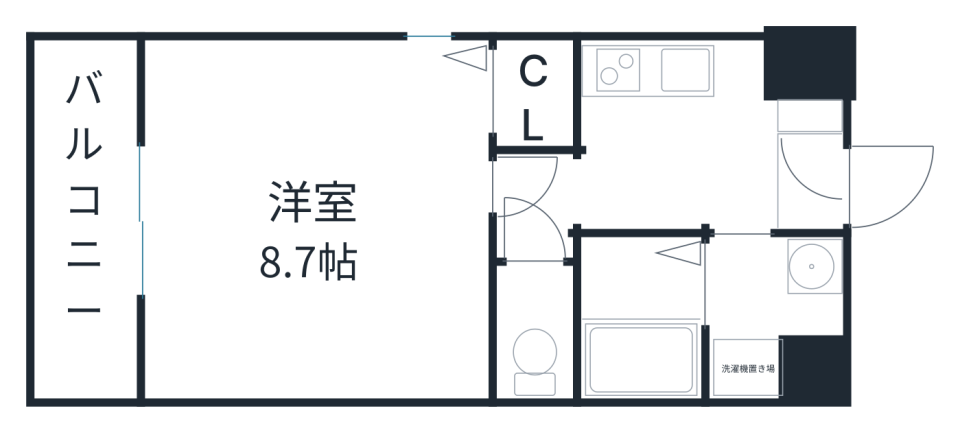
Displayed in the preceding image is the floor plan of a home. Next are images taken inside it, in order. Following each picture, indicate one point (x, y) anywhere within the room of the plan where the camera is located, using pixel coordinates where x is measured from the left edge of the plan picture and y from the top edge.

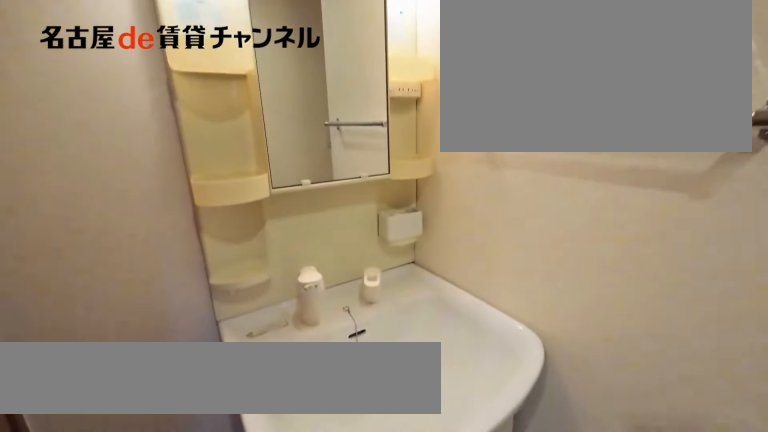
(776, 316)
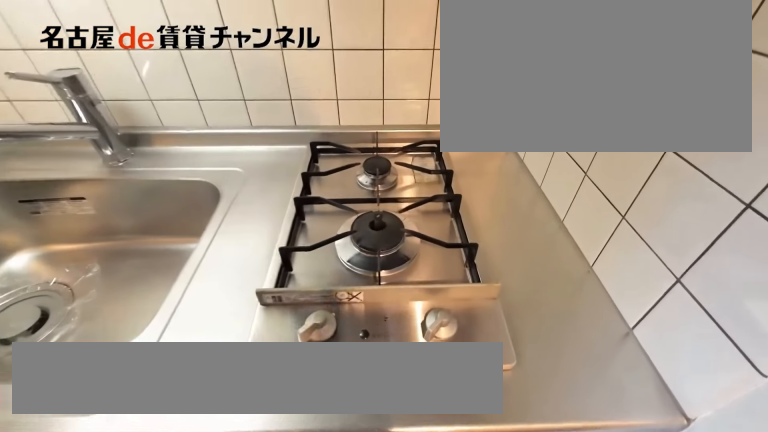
(670, 70)
